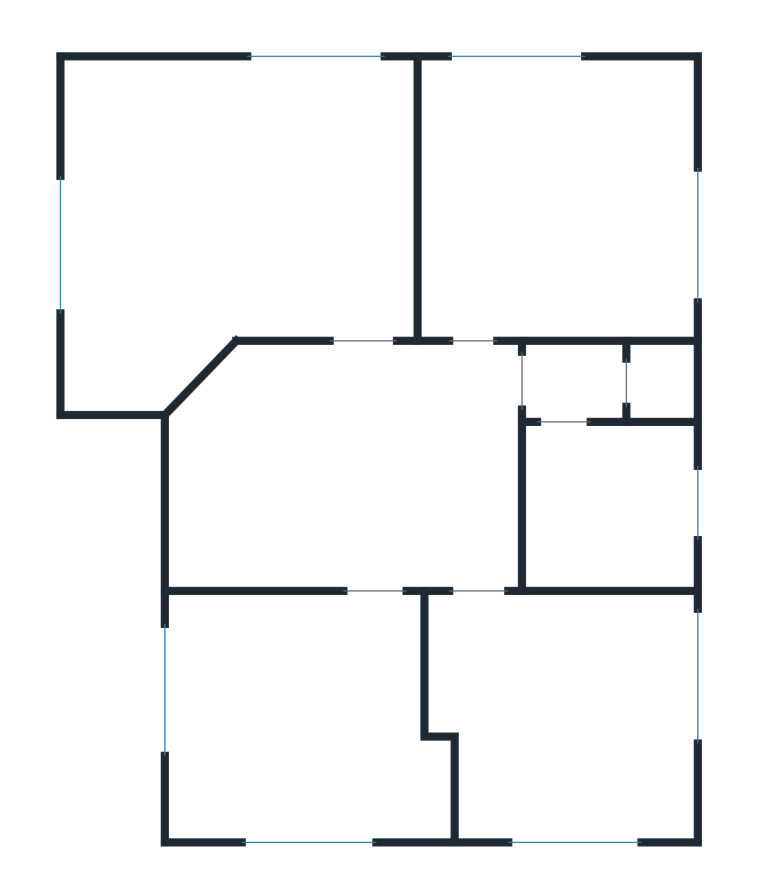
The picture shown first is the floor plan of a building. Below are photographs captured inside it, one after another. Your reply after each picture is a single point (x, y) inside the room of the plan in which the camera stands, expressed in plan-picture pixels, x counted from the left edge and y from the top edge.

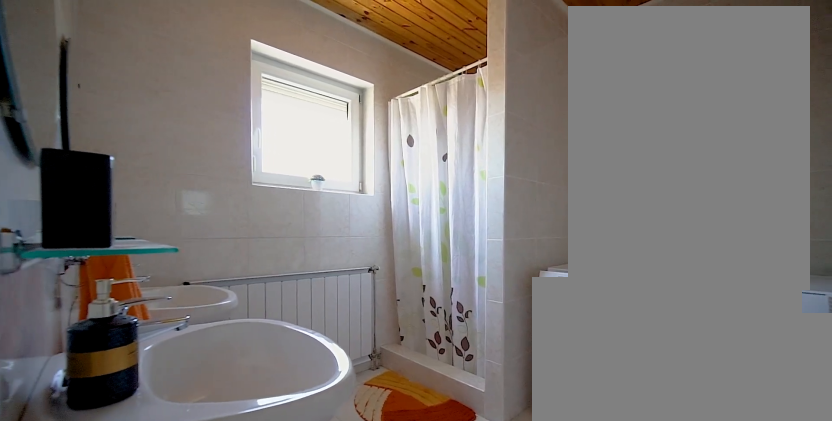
(609, 511)
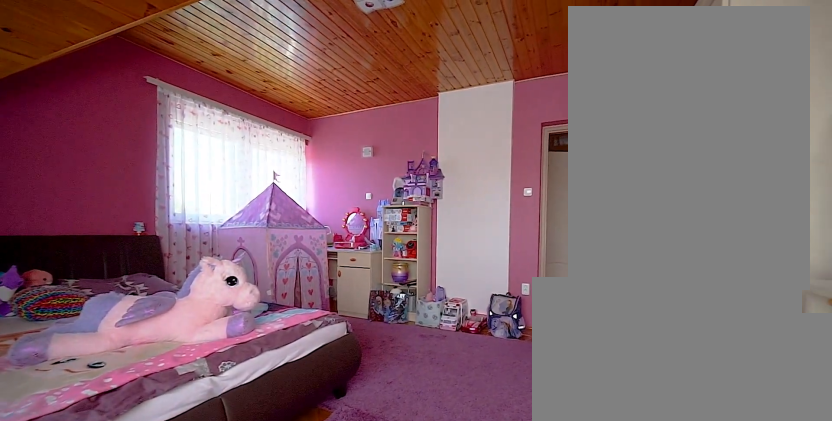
(558, 199)
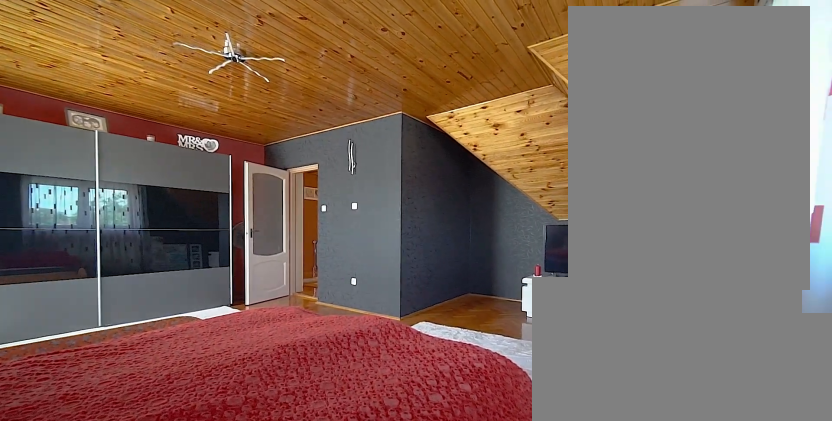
(257, 198)
